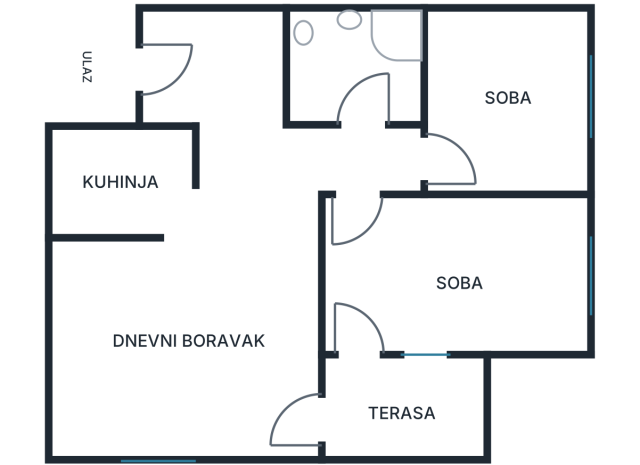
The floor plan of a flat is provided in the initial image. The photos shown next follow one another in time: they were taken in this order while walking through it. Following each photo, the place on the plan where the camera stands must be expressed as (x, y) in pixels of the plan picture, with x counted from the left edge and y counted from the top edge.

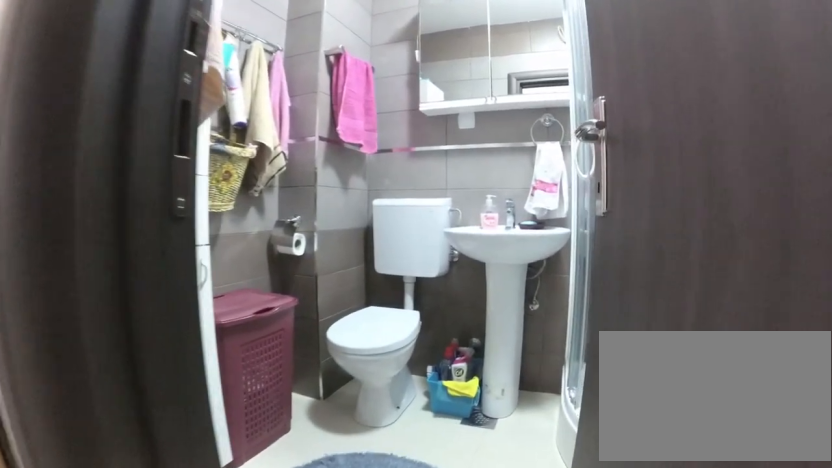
(382, 166)
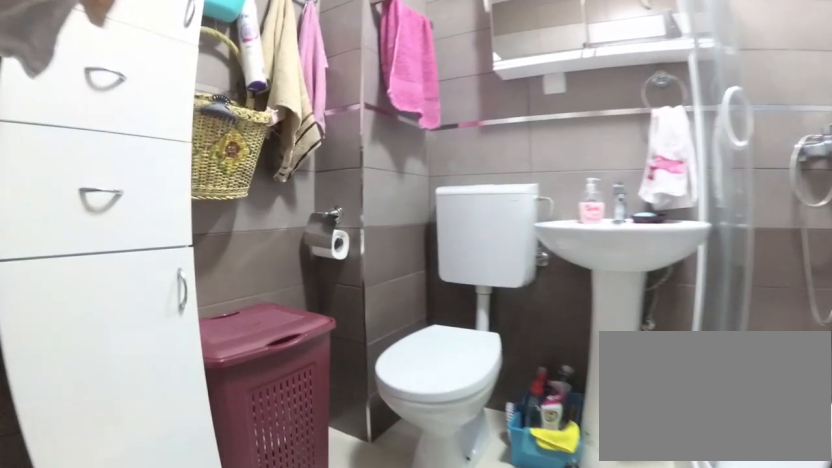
(356, 130)
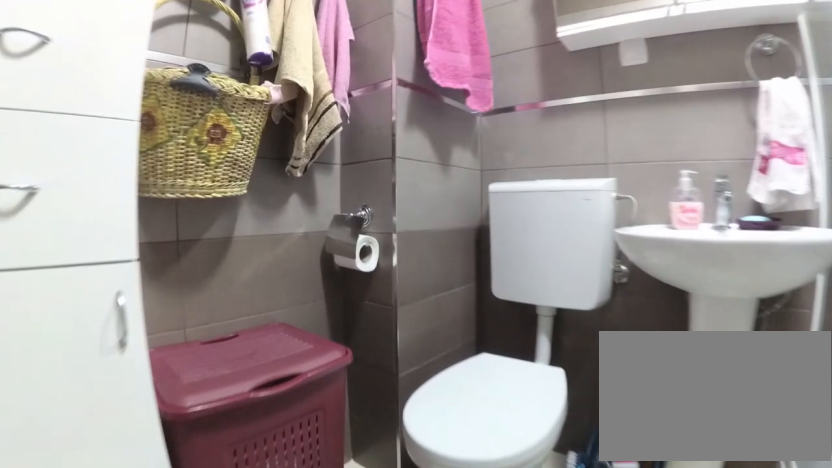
(348, 109)
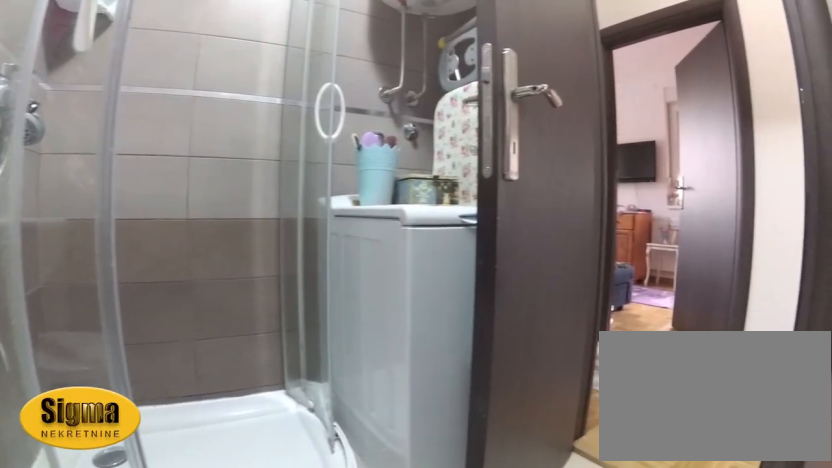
(325, 49)
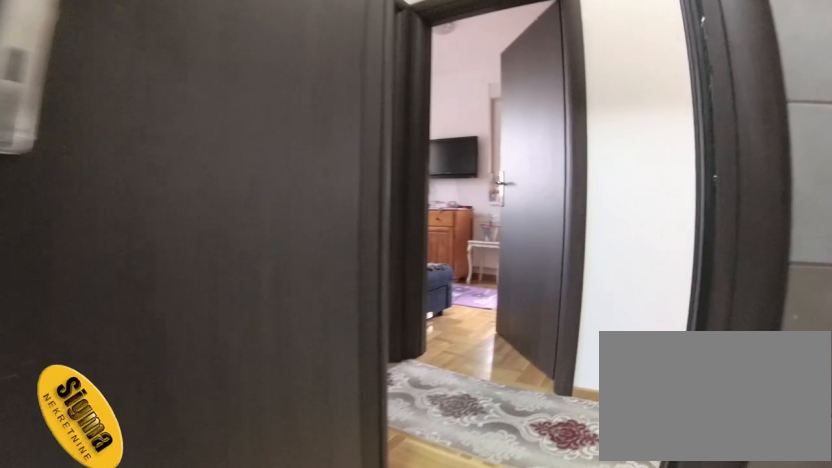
(352, 65)
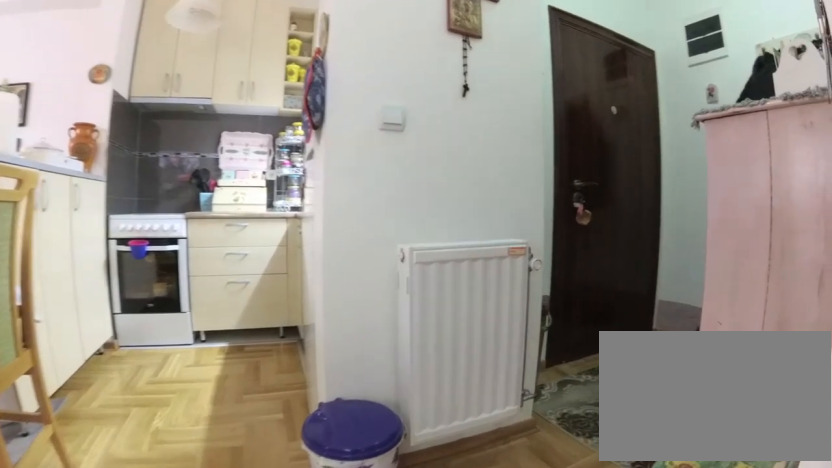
(280, 156)
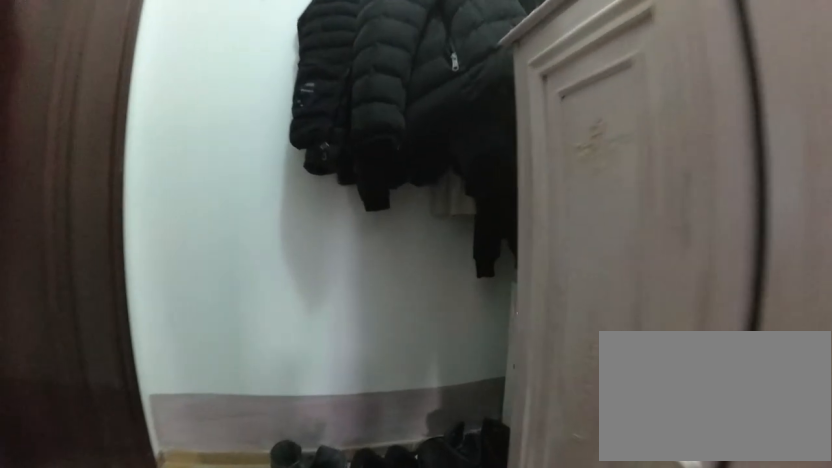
(258, 105)
